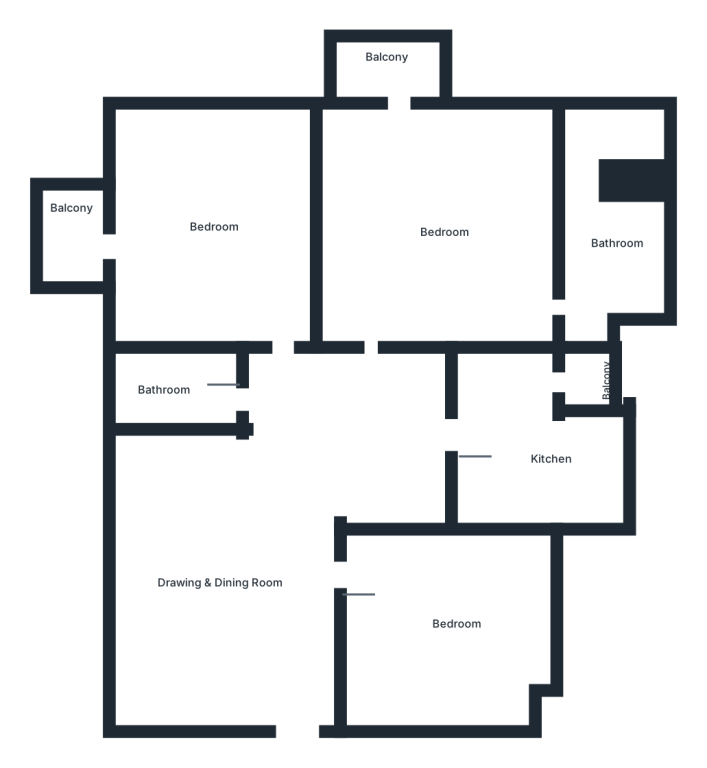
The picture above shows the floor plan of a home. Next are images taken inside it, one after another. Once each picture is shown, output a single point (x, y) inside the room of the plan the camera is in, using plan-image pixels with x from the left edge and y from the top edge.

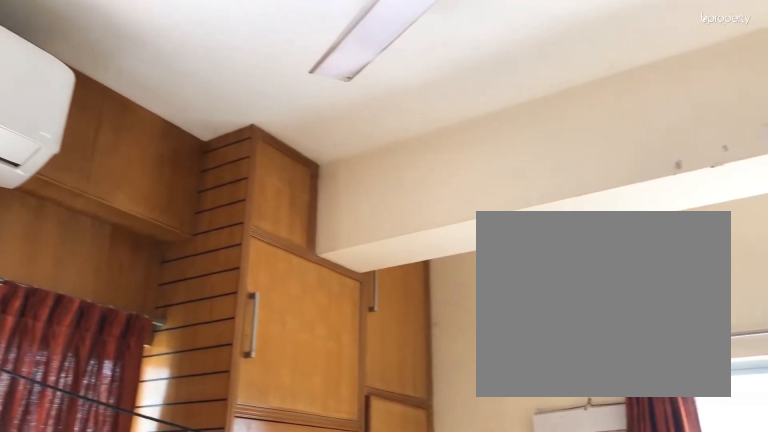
(224, 224)
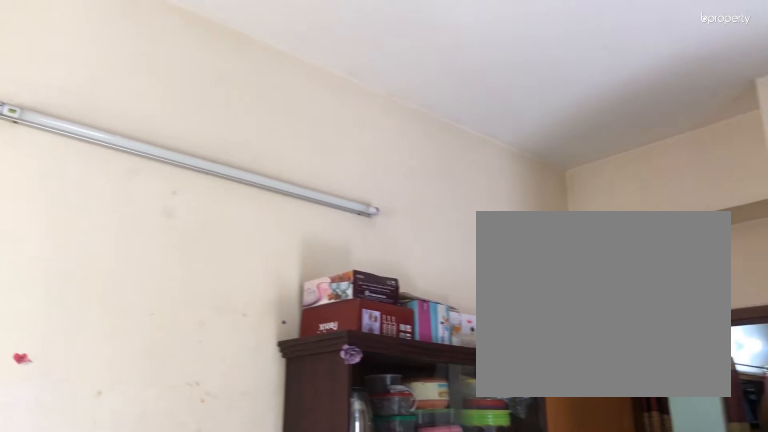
(224, 224)
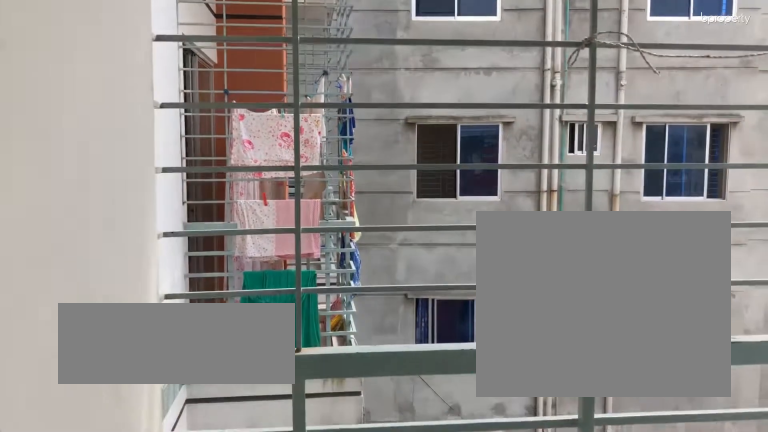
(77, 239)
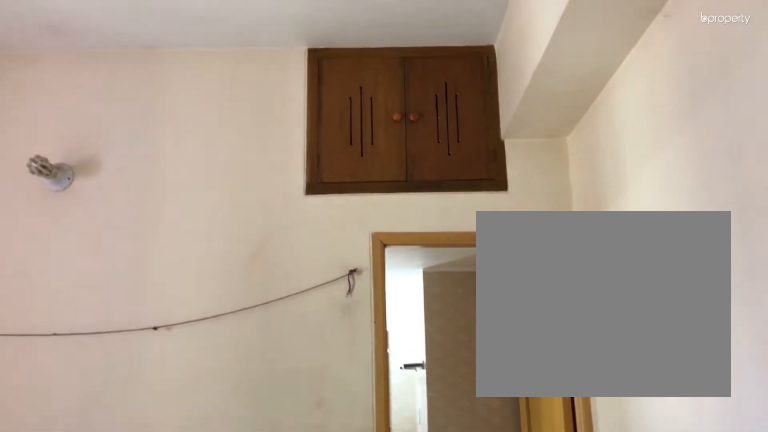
(432, 227)
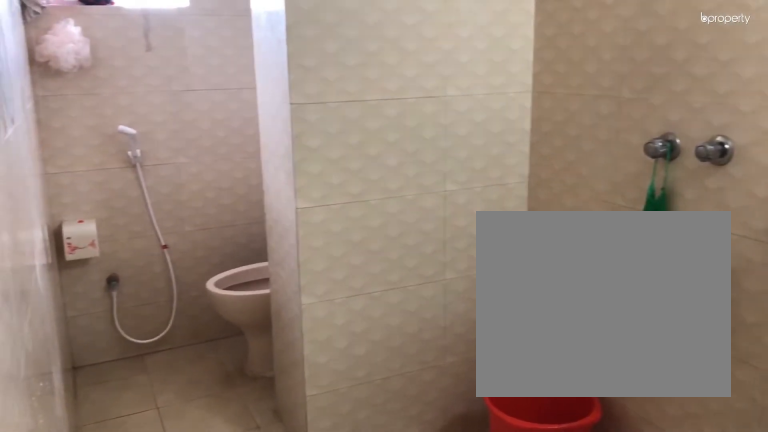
(597, 243)
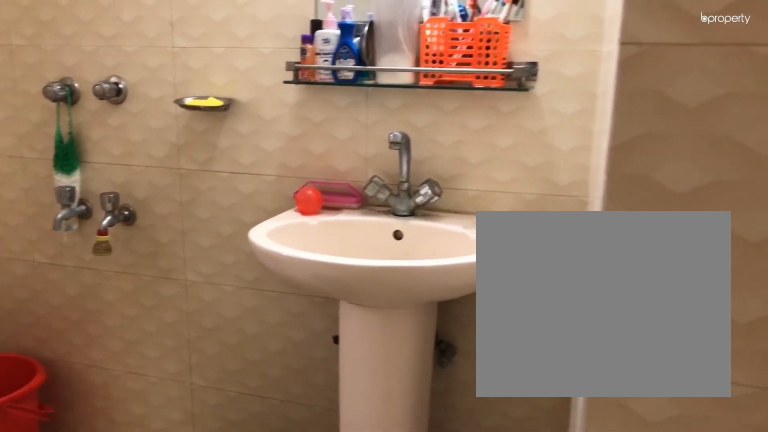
(614, 244)
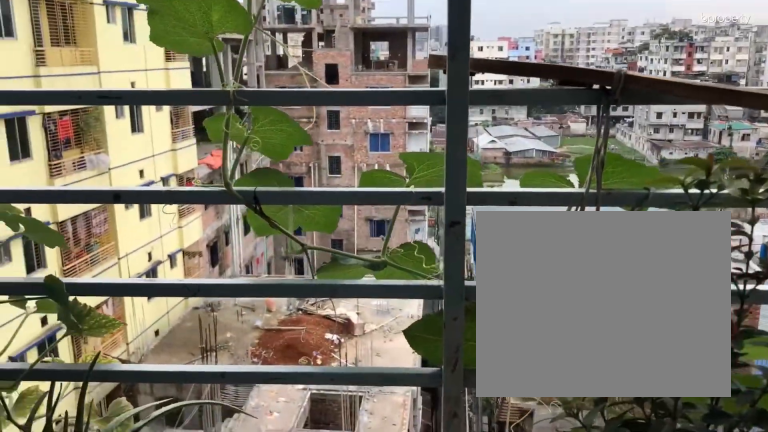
(386, 72)
